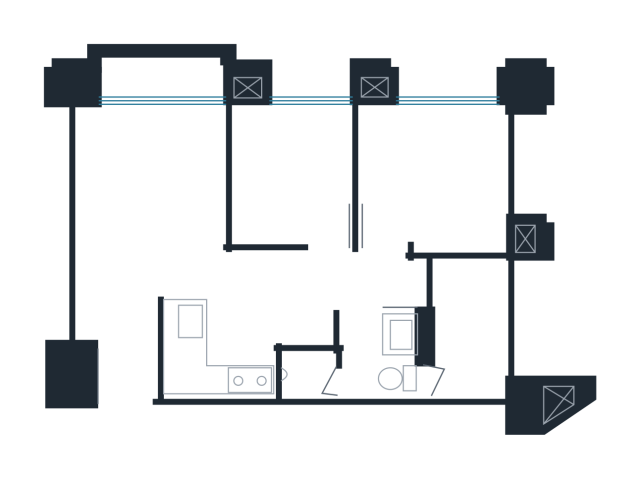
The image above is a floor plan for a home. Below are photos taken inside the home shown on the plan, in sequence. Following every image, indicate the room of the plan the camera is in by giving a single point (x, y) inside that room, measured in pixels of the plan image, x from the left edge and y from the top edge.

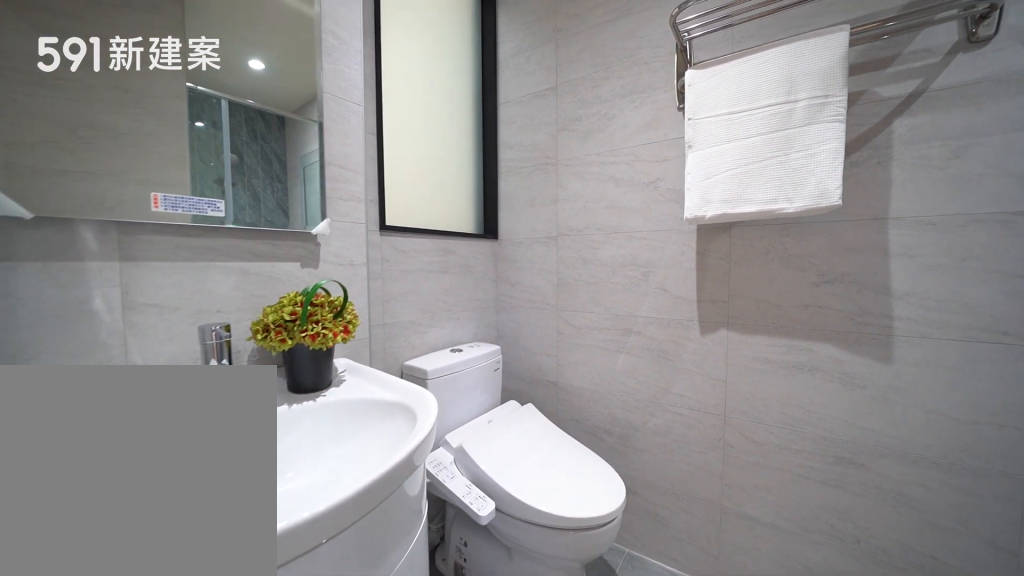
(360, 363)
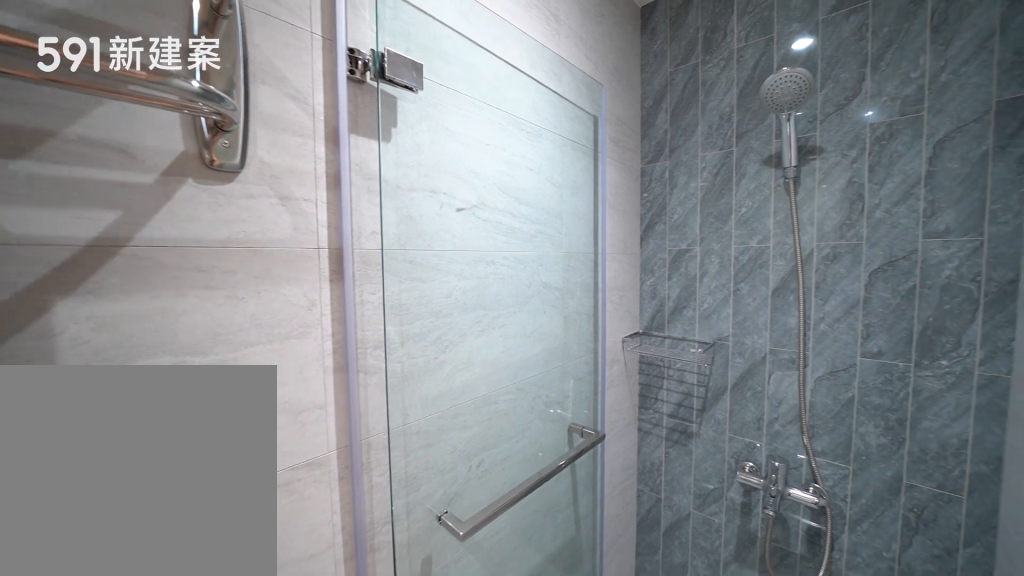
(360, 363)
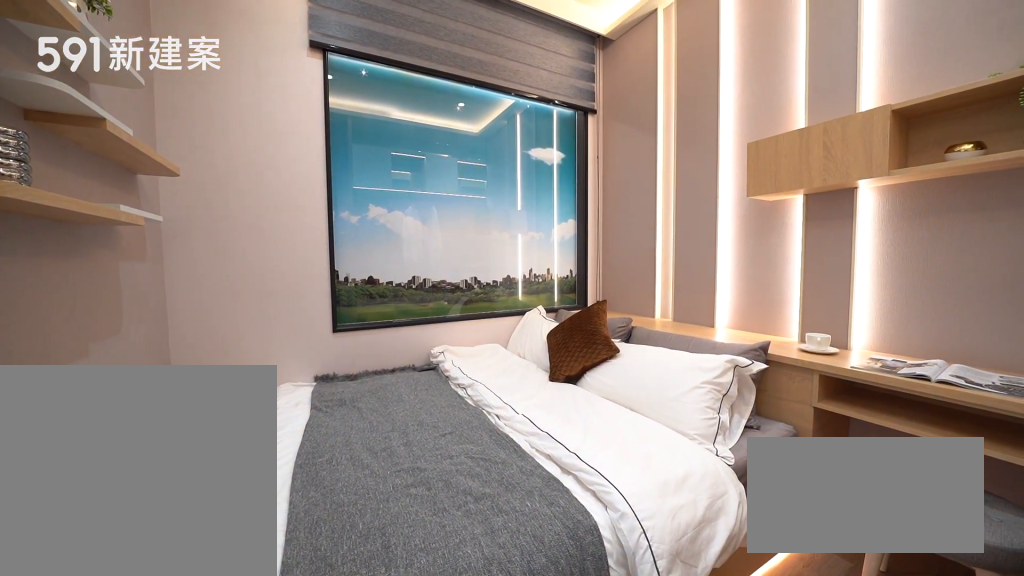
(435, 176)
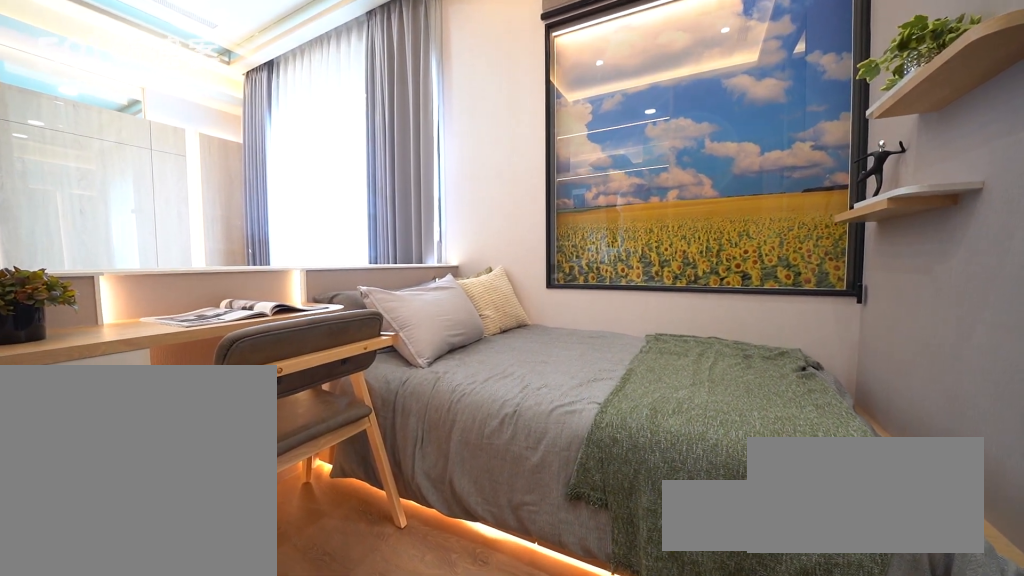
(291, 171)
